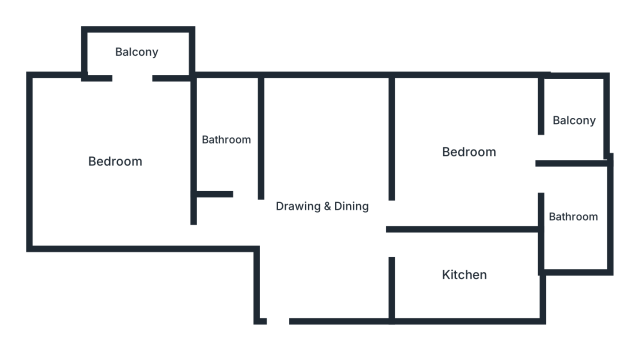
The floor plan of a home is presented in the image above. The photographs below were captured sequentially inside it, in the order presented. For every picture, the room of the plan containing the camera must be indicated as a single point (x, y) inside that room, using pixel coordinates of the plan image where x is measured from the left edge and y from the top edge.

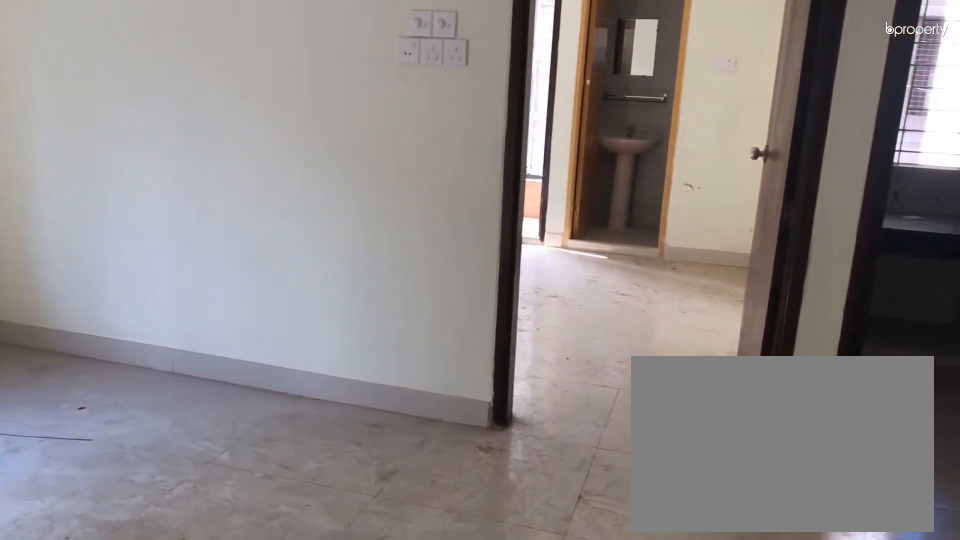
(326, 209)
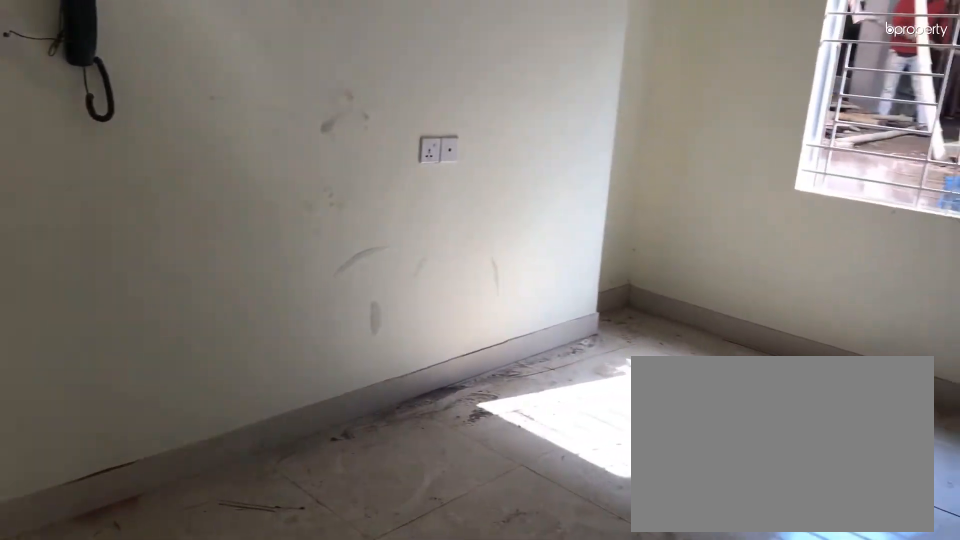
(326, 209)
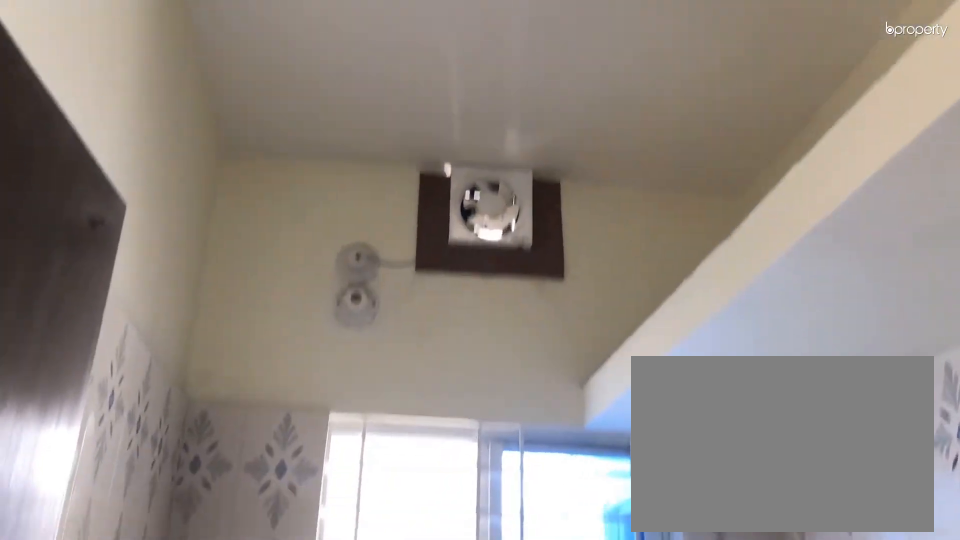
(464, 275)
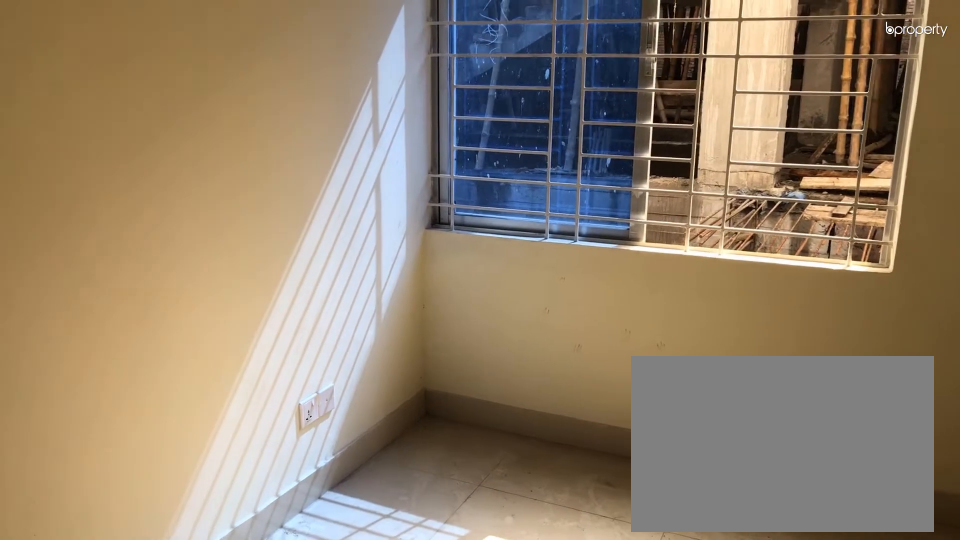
(467, 151)
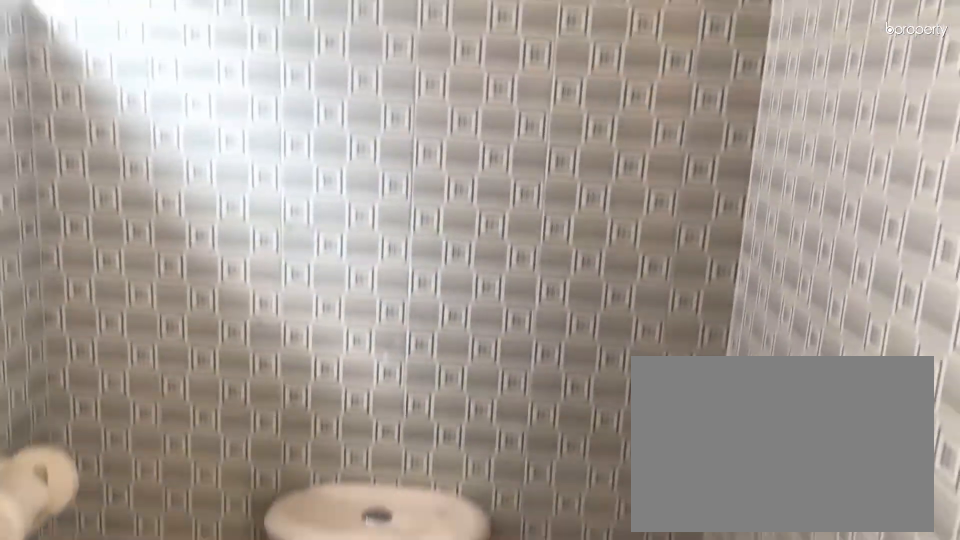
(572, 217)
